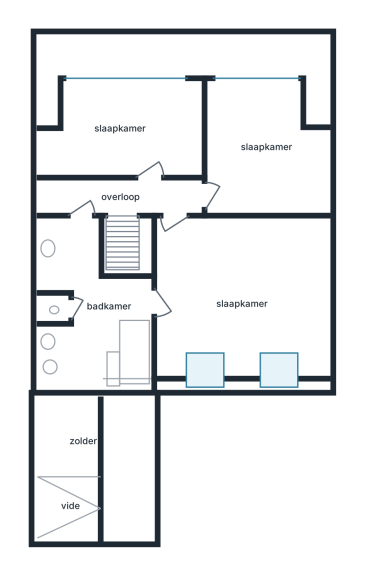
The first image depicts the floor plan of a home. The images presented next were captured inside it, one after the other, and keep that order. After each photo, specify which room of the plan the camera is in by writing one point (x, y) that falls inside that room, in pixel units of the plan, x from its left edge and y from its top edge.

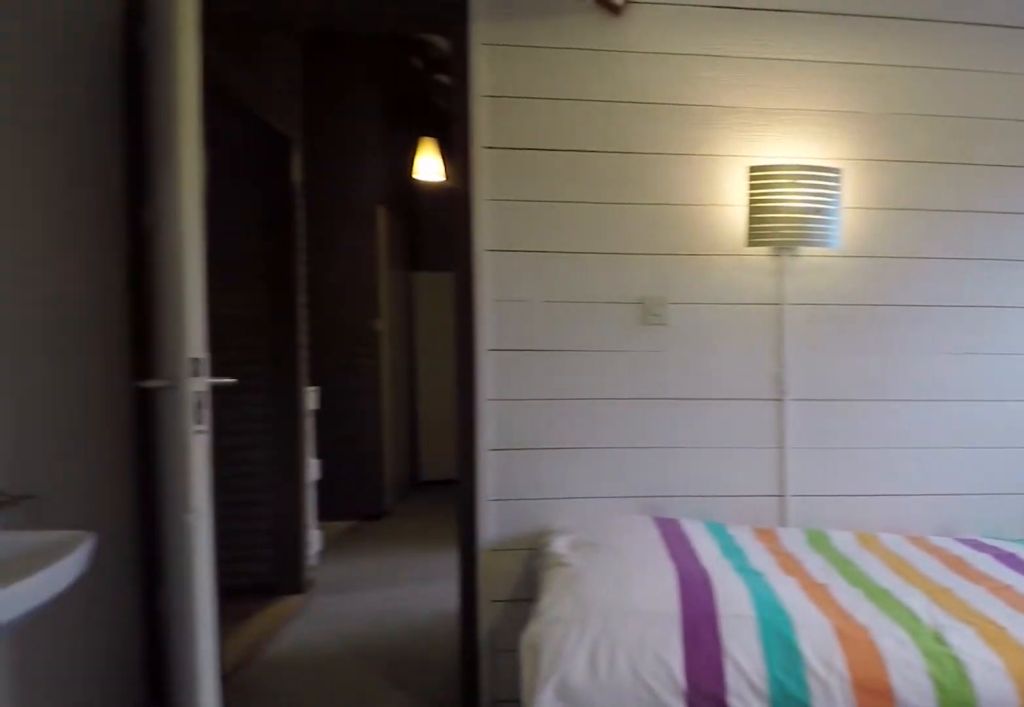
(254, 92)
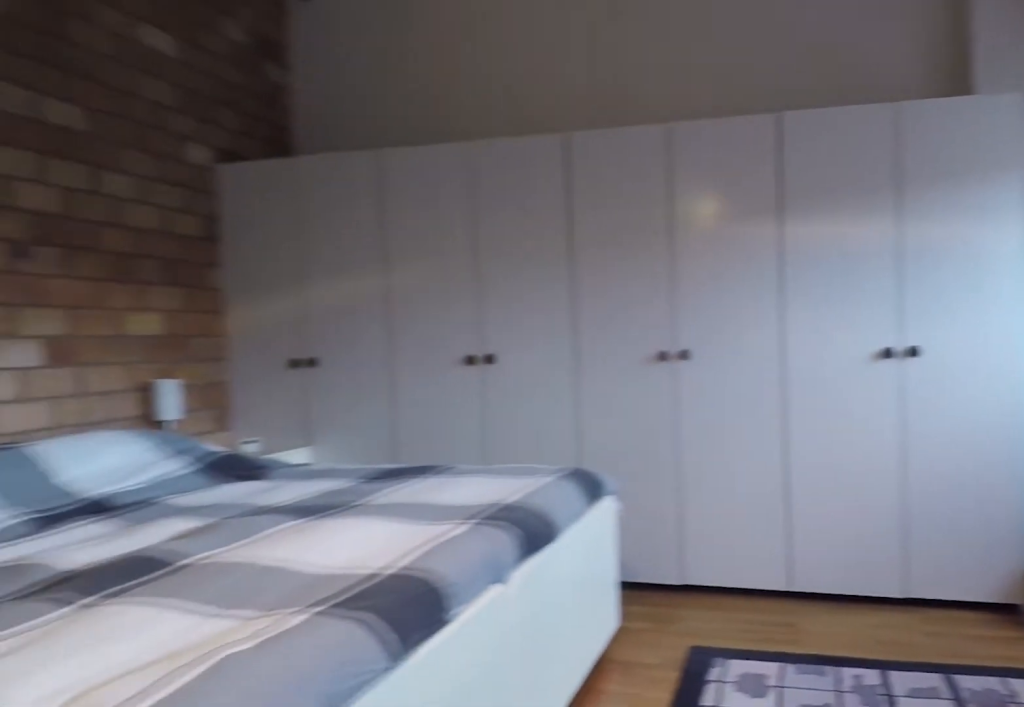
(240, 330)
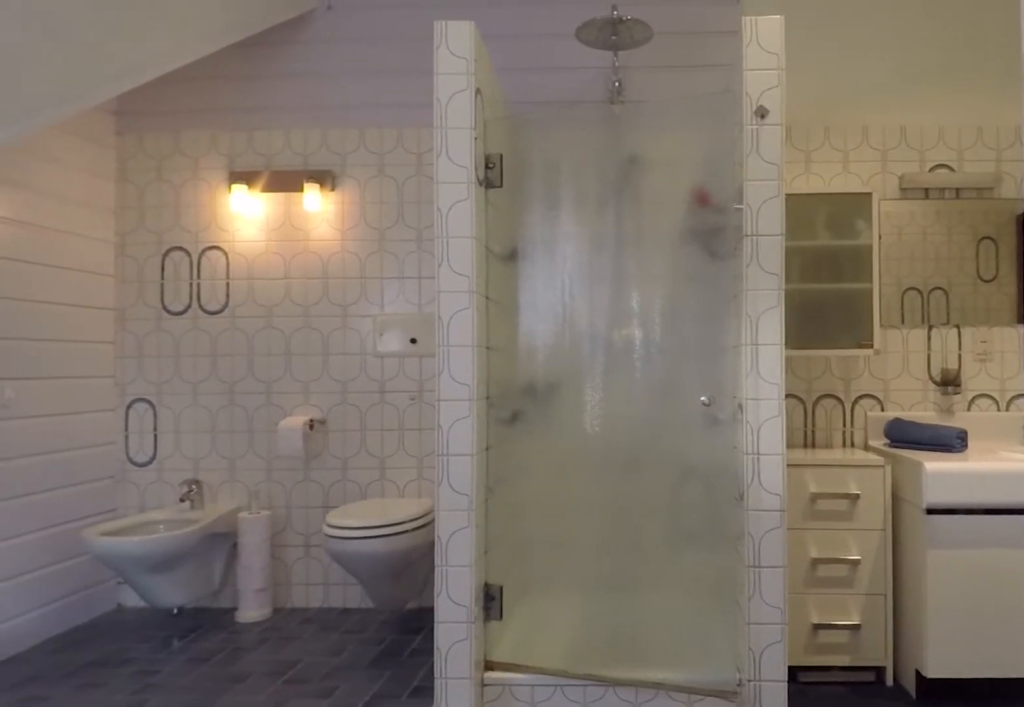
(89, 313)
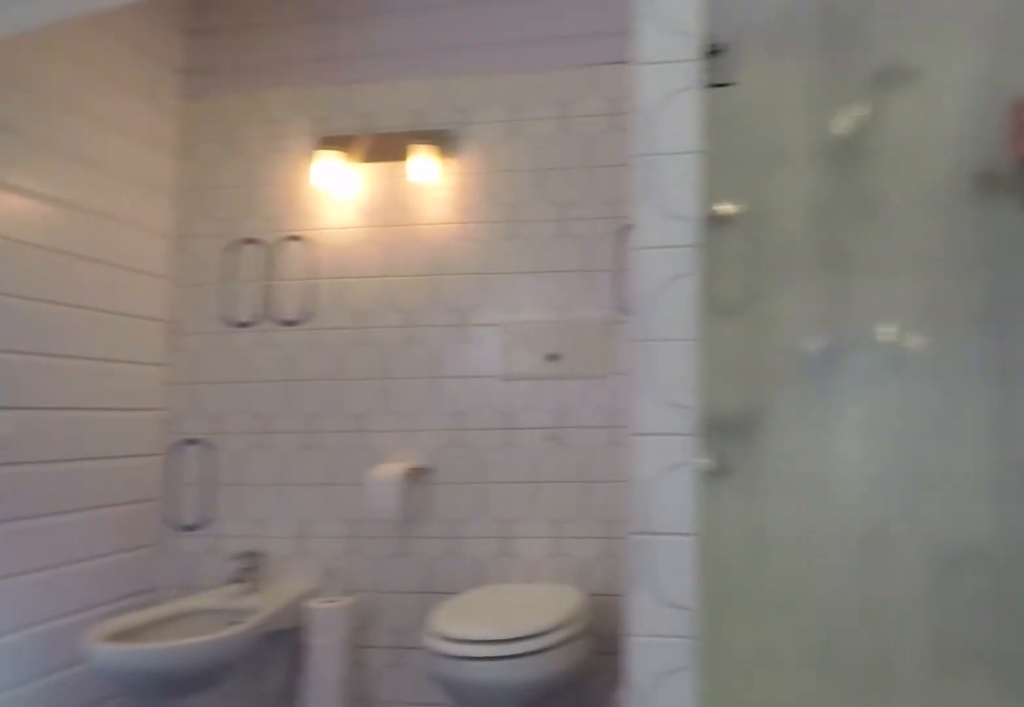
(89, 313)
